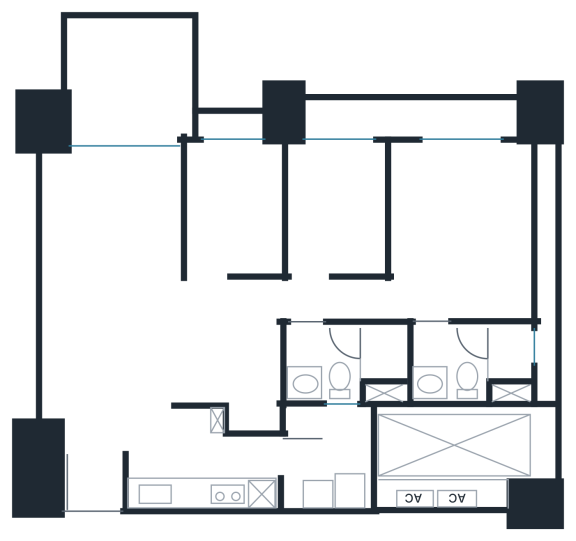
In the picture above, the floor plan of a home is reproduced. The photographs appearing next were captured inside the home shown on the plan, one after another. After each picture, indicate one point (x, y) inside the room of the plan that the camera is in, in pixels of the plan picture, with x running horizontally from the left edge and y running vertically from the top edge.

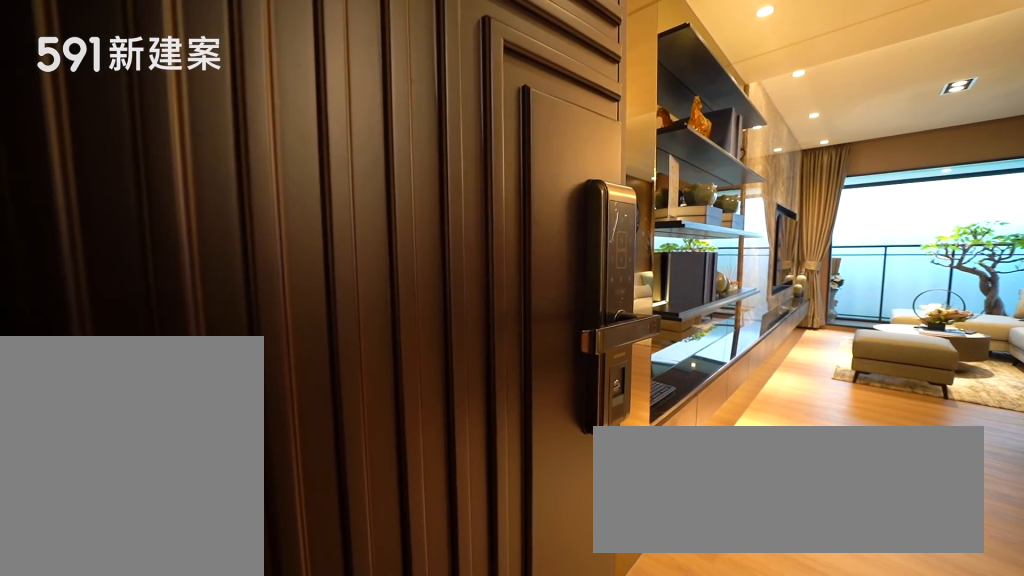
(96, 482)
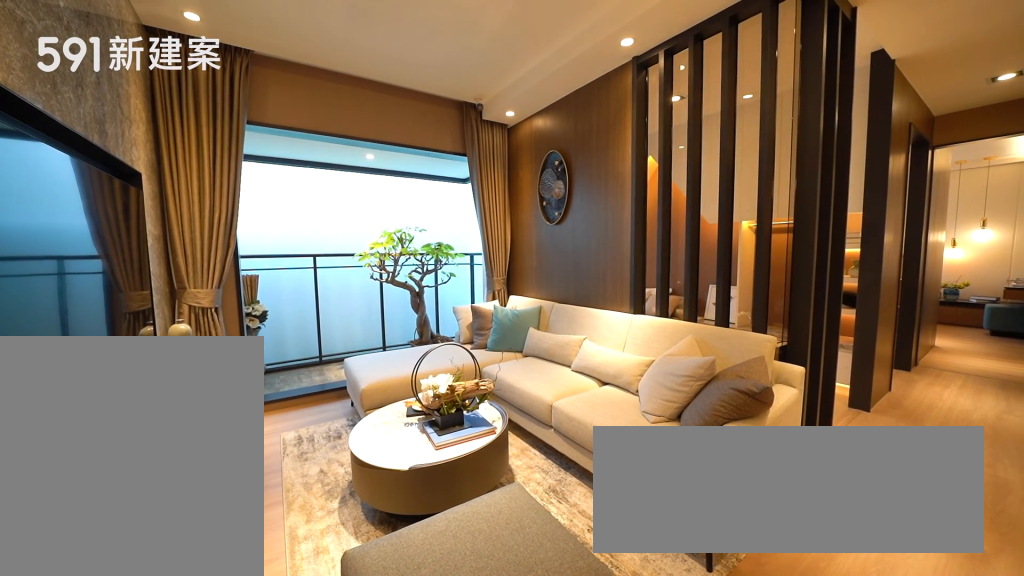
(114, 219)
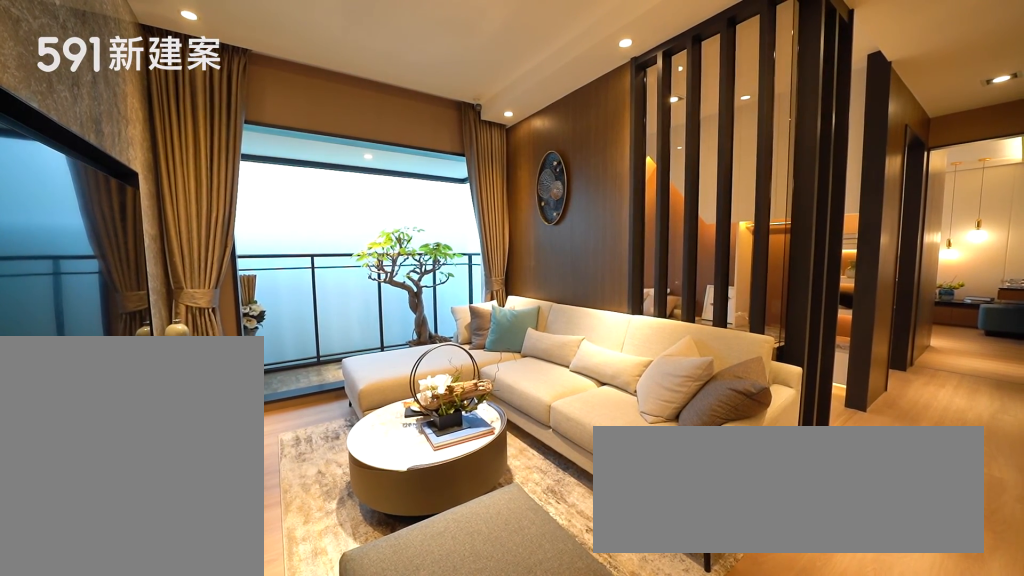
(114, 219)
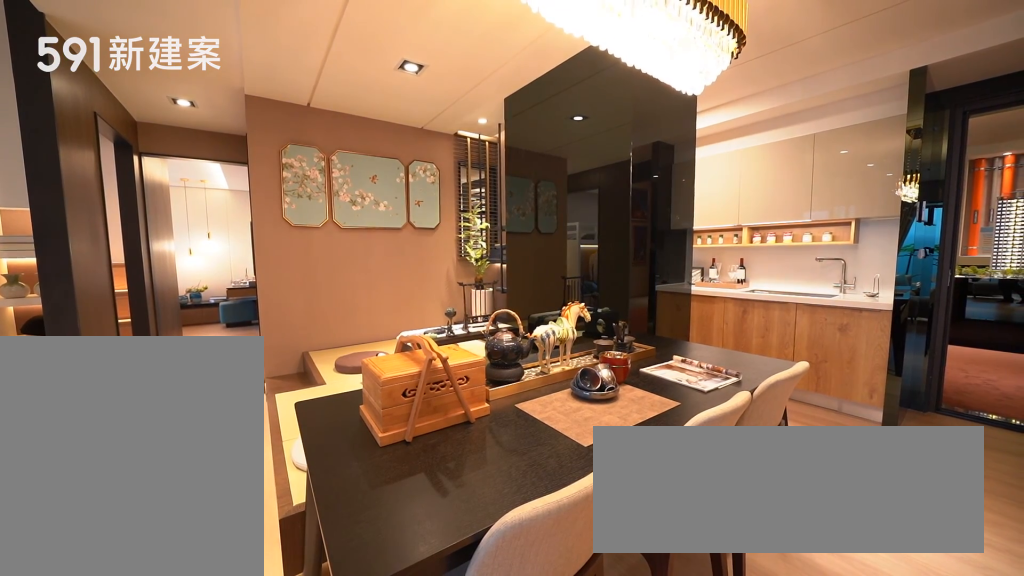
(187, 357)
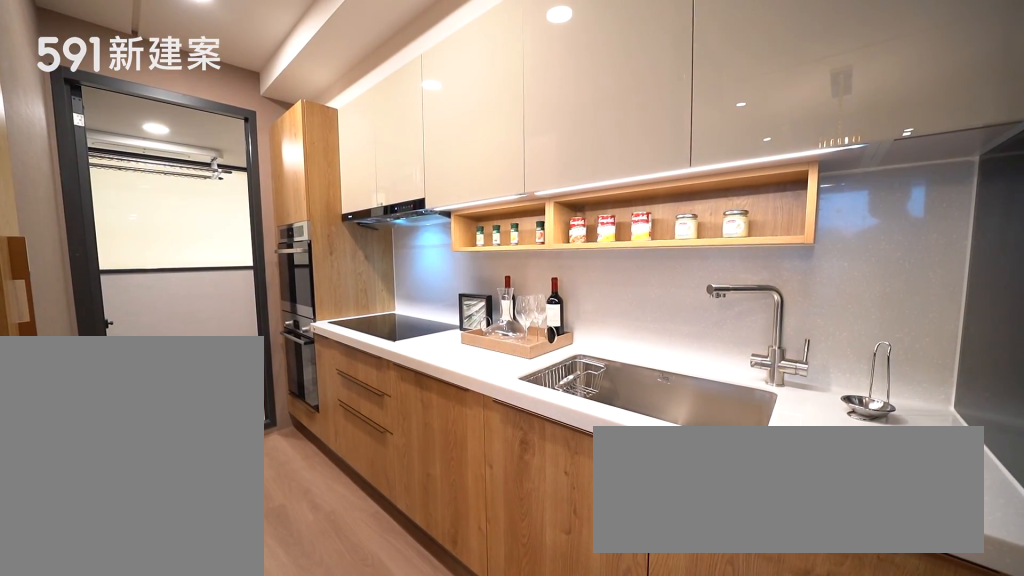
(209, 473)
